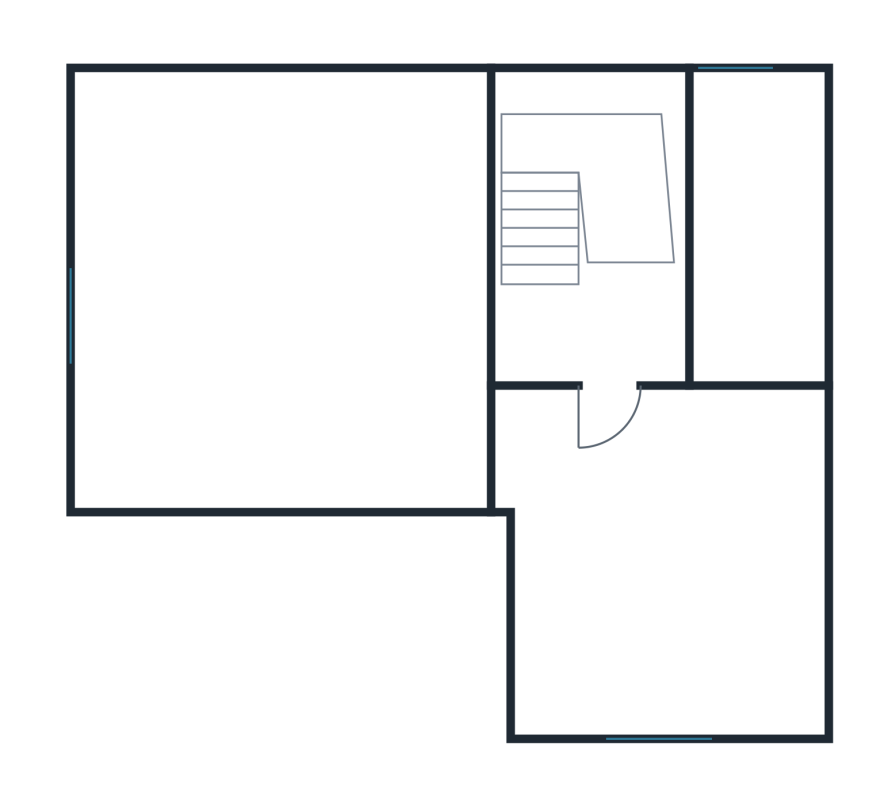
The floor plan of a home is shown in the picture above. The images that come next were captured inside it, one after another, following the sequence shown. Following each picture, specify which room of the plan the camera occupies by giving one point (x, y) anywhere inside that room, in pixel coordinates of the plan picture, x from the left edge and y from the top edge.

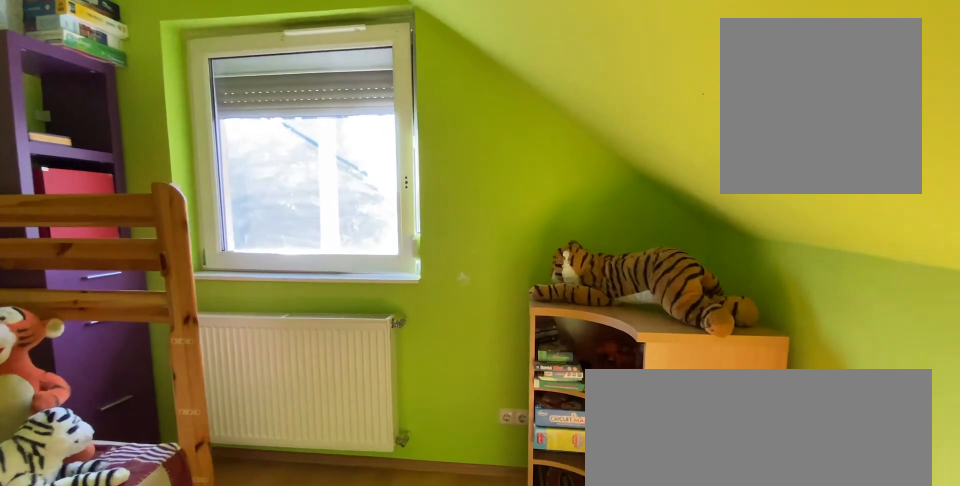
(643, 595)
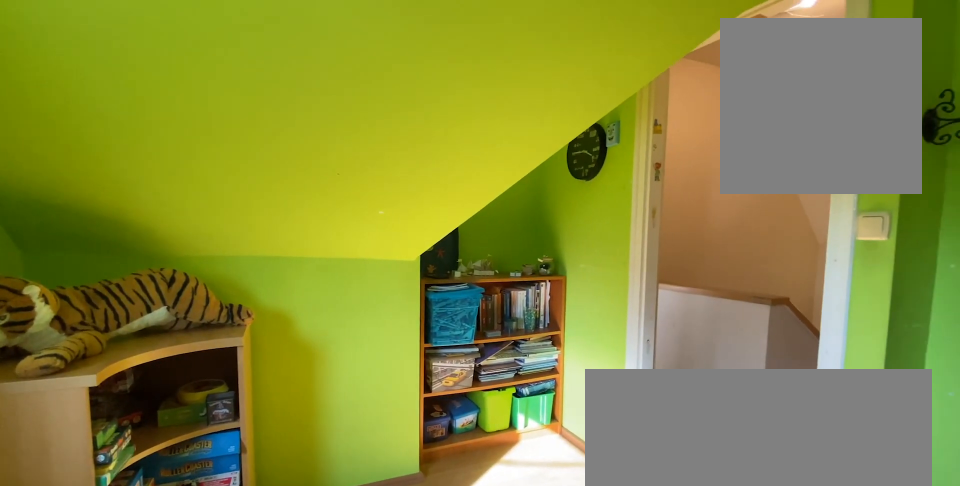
(643, 595)
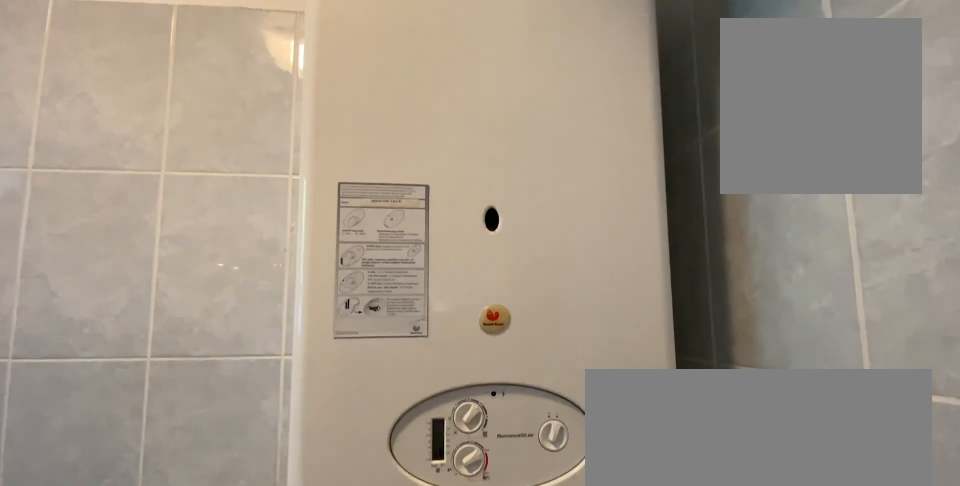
(740, 245)
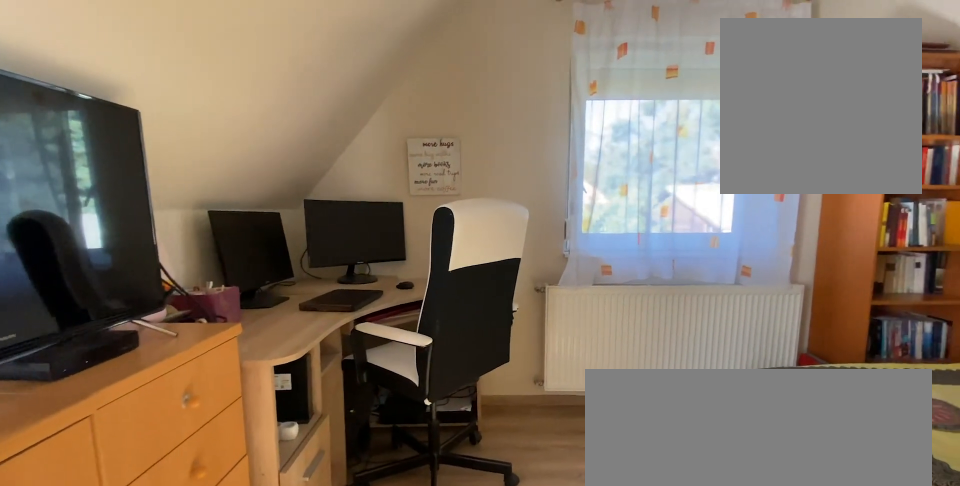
(281, 312)
